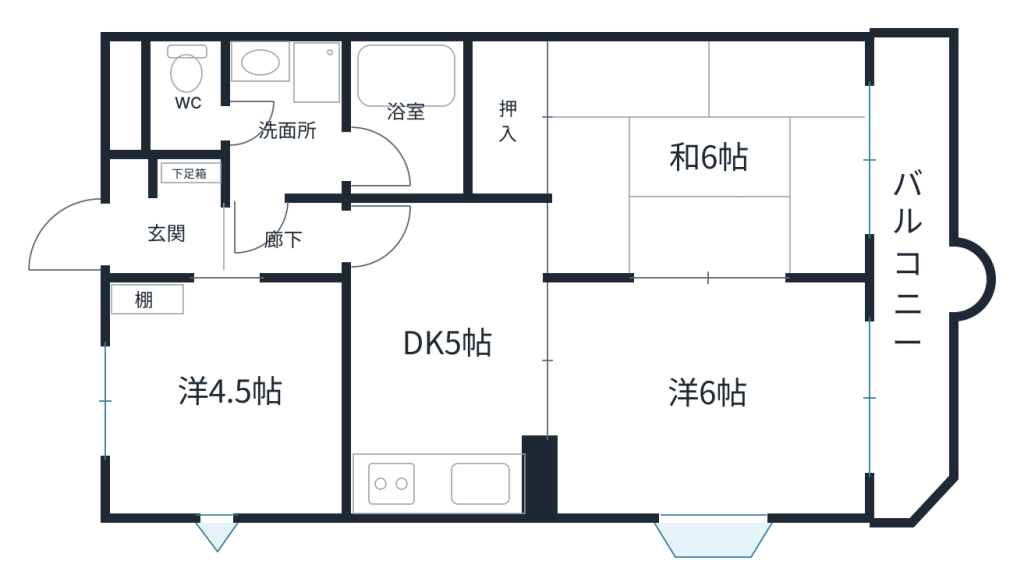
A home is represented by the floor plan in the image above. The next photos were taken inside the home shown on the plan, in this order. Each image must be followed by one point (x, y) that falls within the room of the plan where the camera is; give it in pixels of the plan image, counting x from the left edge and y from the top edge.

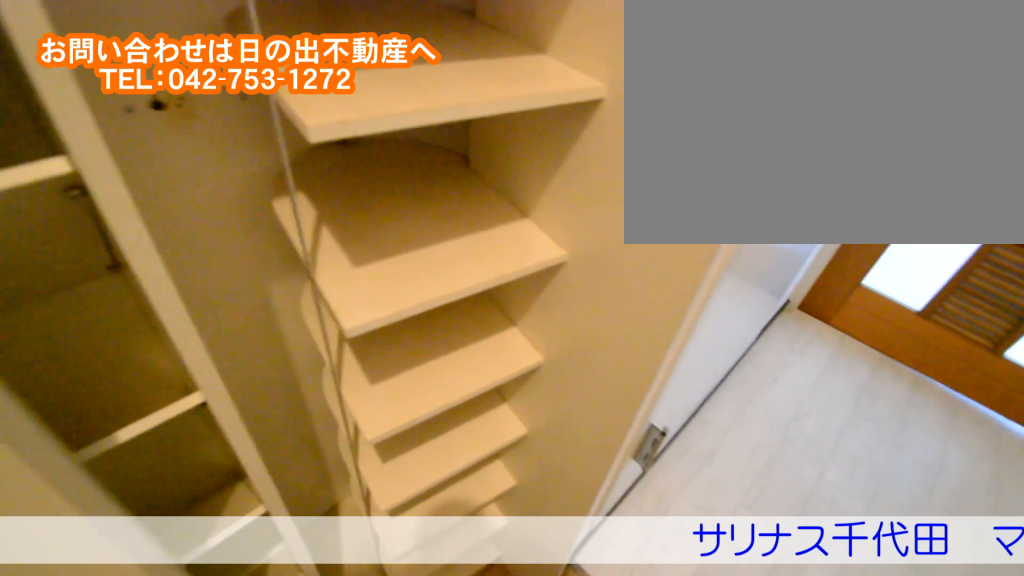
(205, 233)
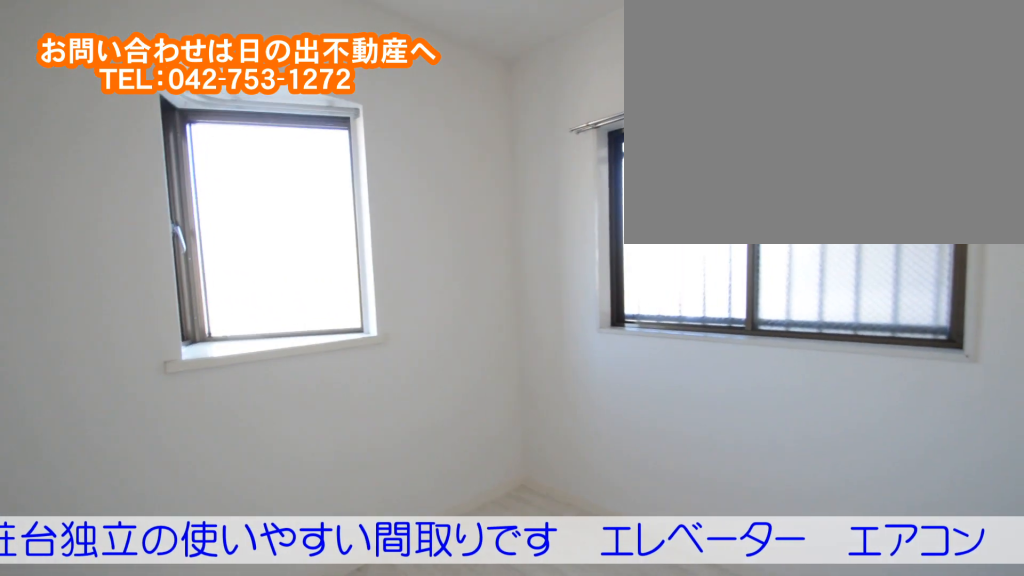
(228, 442)
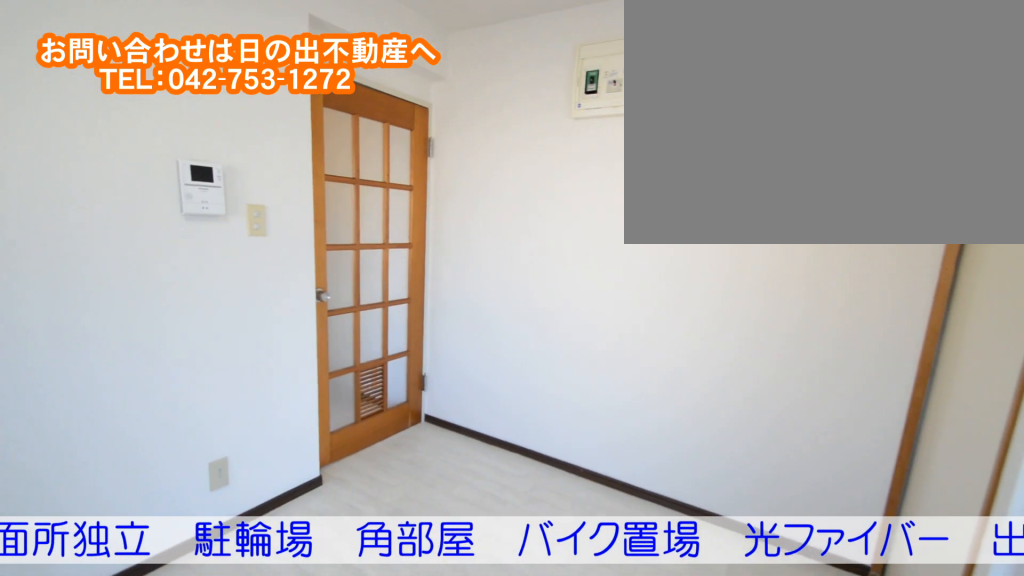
(458, 389)
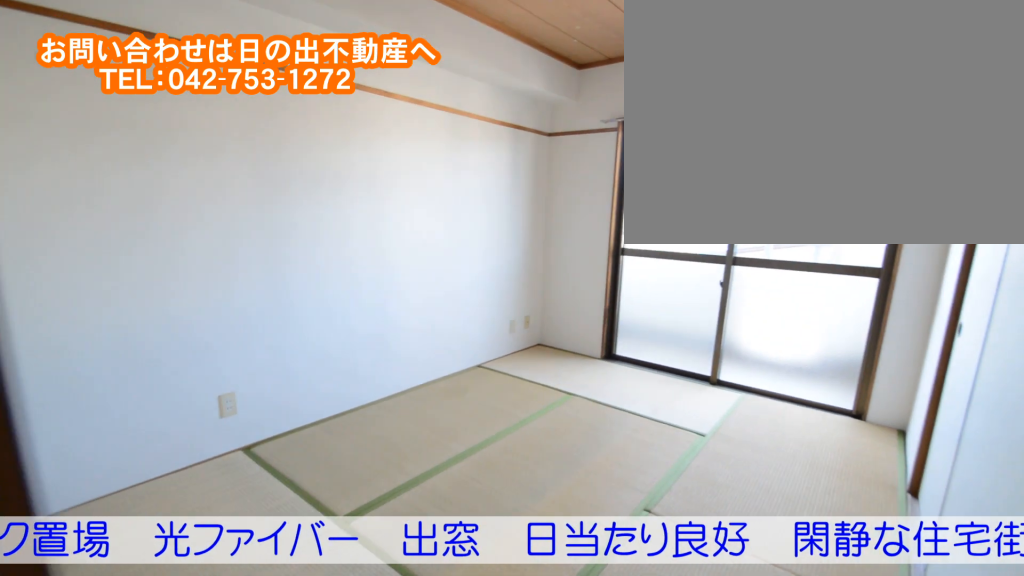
(702, 202)
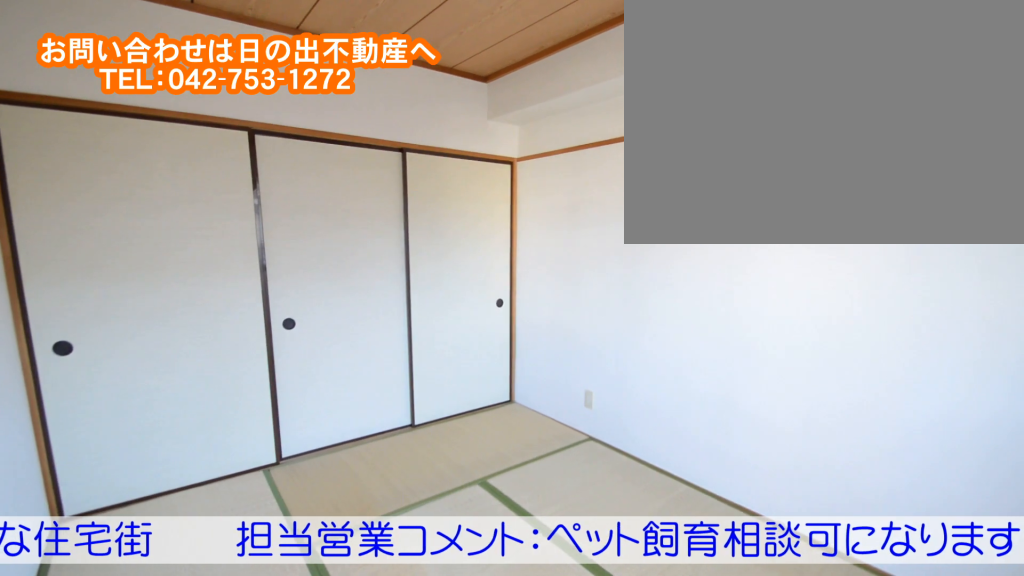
(702, 202)
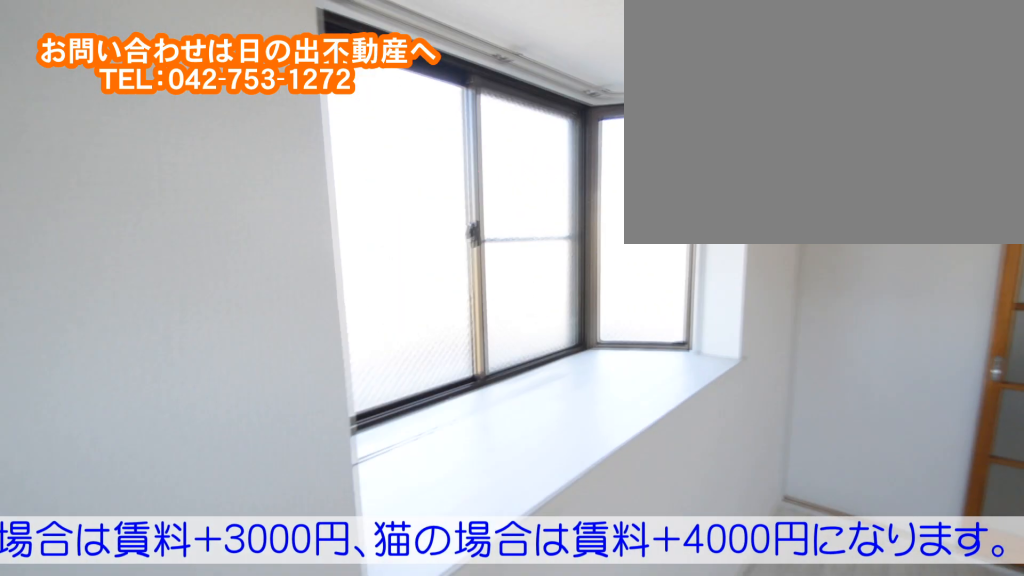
(717, 426)
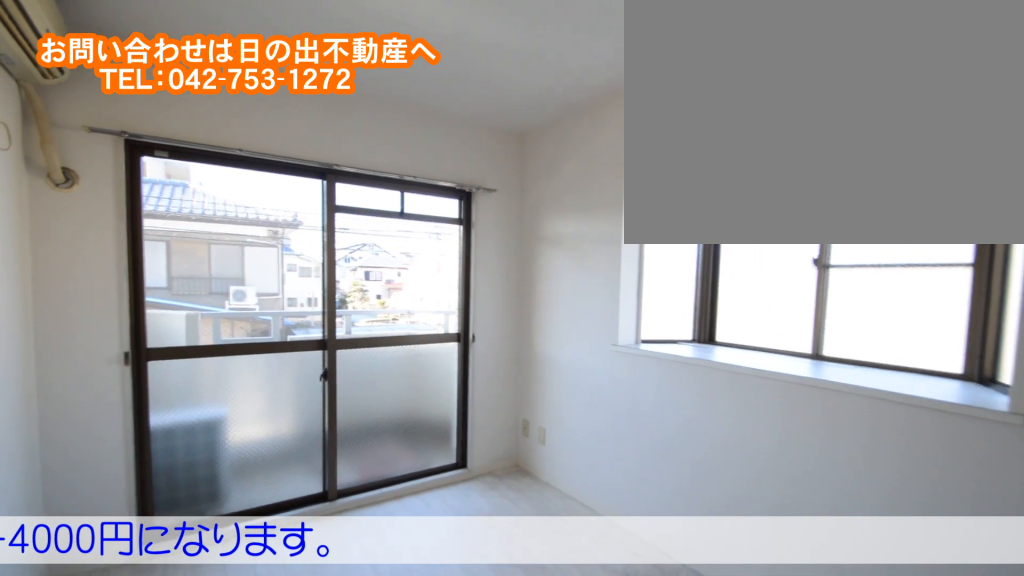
(717, 426)
